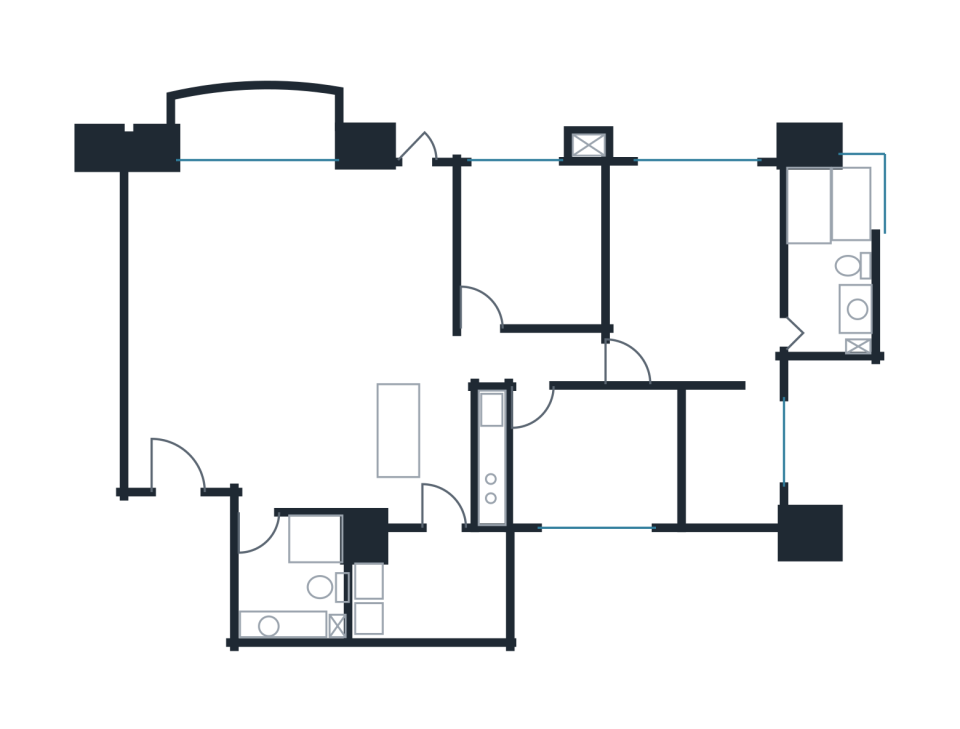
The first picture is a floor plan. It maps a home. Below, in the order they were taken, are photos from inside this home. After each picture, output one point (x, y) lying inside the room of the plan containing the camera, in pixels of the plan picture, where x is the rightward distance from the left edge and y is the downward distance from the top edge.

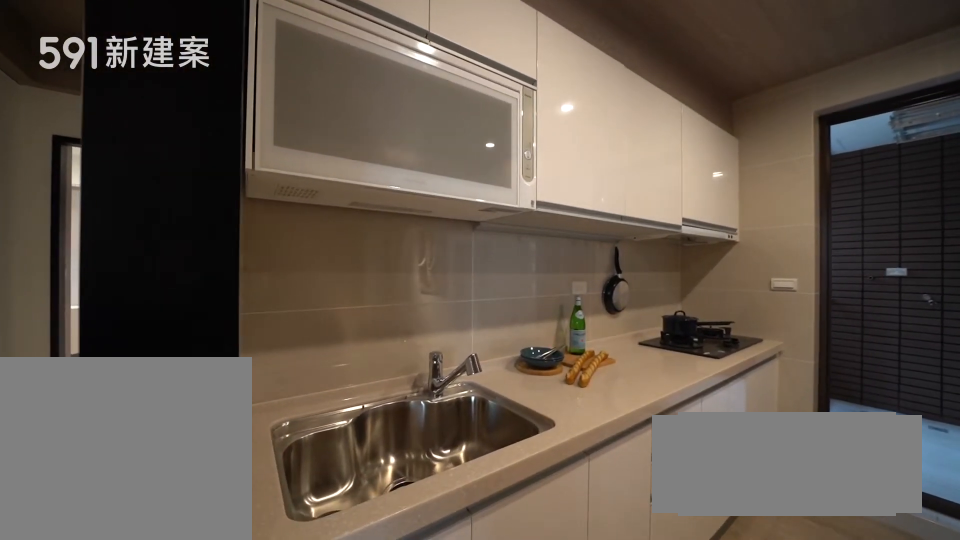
(442, 459)
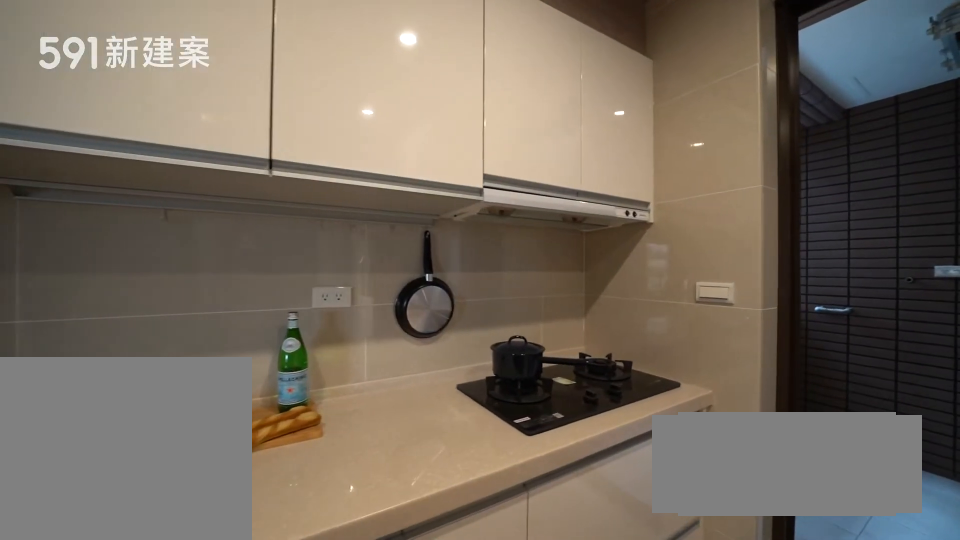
(442, 459)
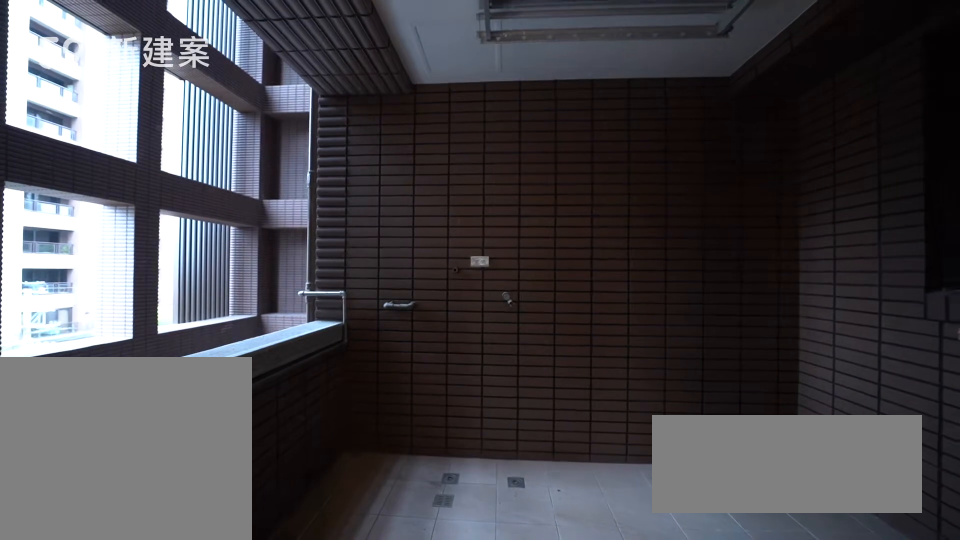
(447, 589)
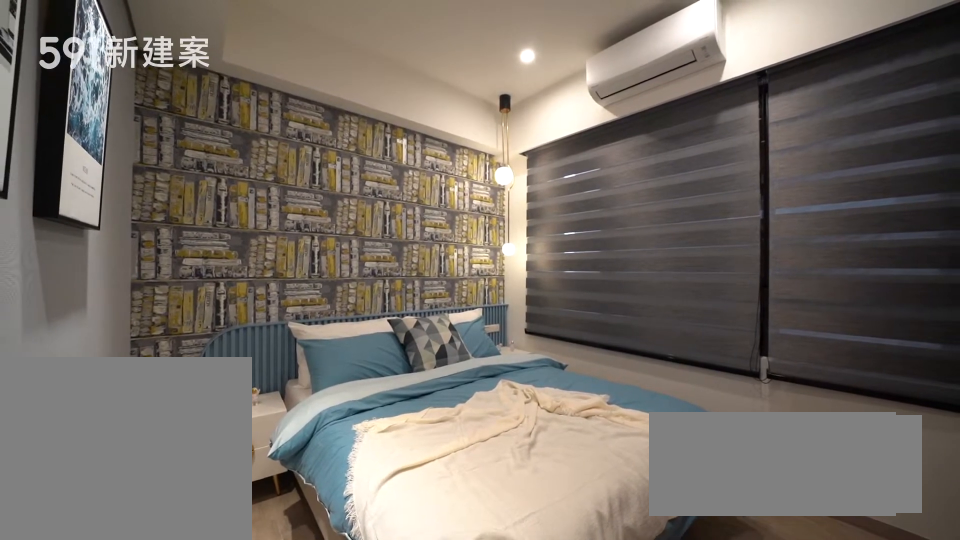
(598, 460)
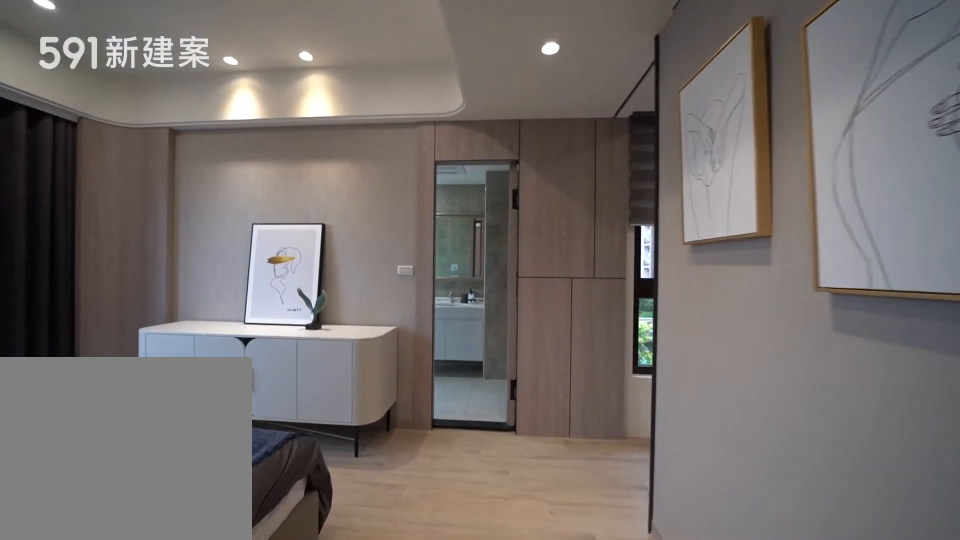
(706, 318)
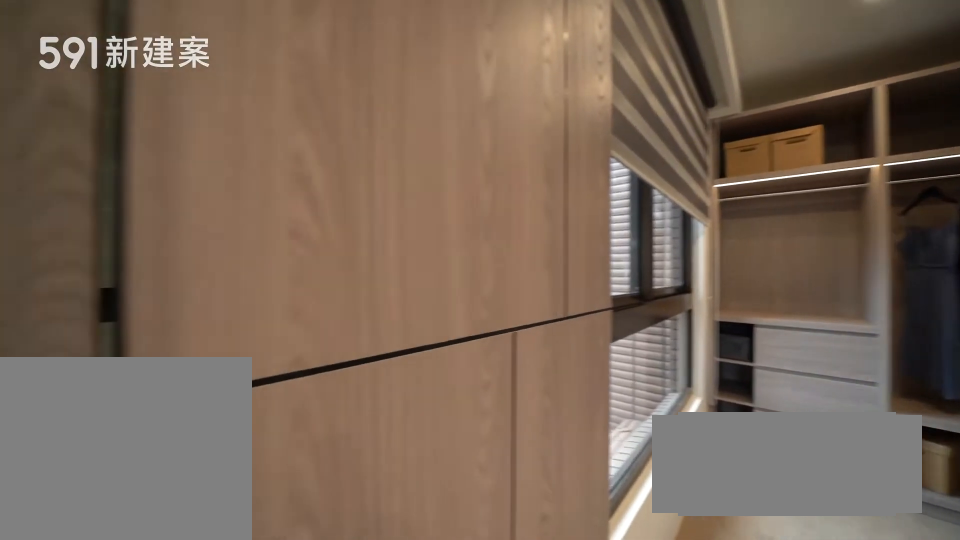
(706, 318)
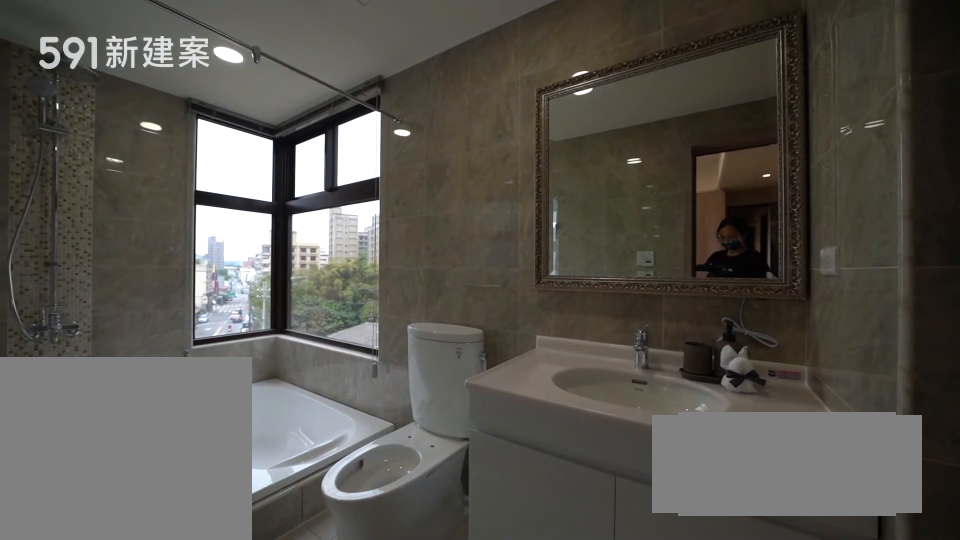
(831, 249)
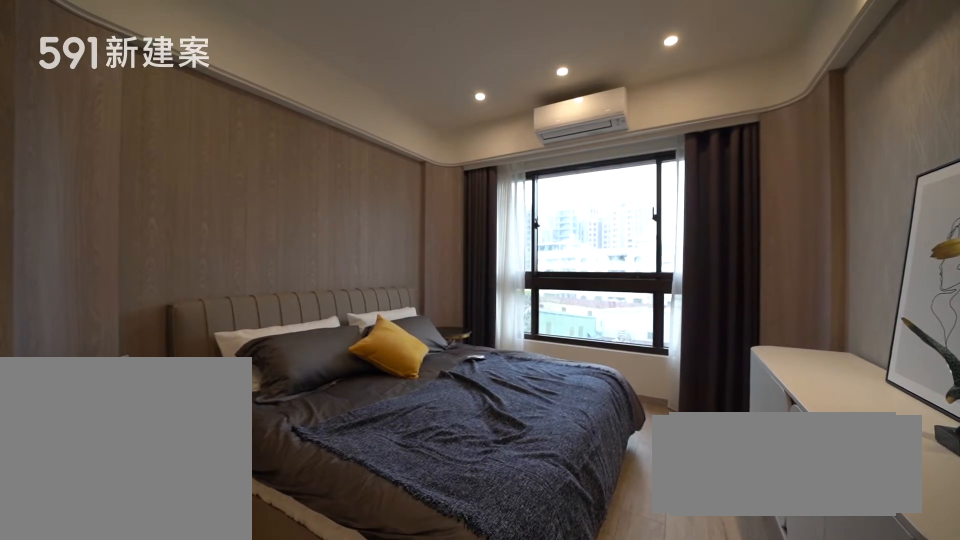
(707, 318)
